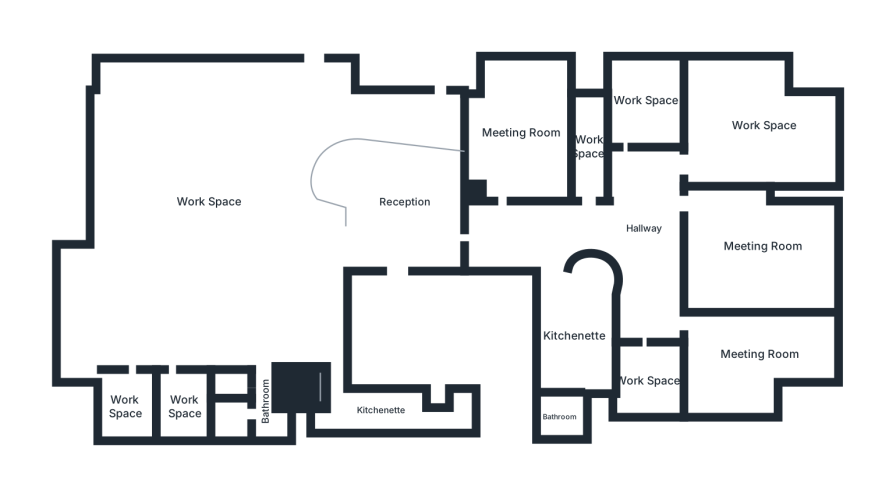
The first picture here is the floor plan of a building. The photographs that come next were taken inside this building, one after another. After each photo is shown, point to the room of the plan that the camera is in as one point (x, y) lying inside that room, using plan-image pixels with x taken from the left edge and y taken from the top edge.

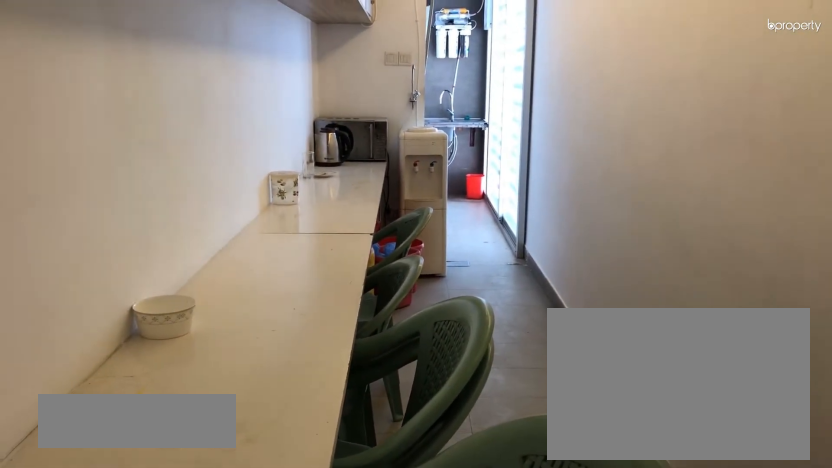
(380, 411)
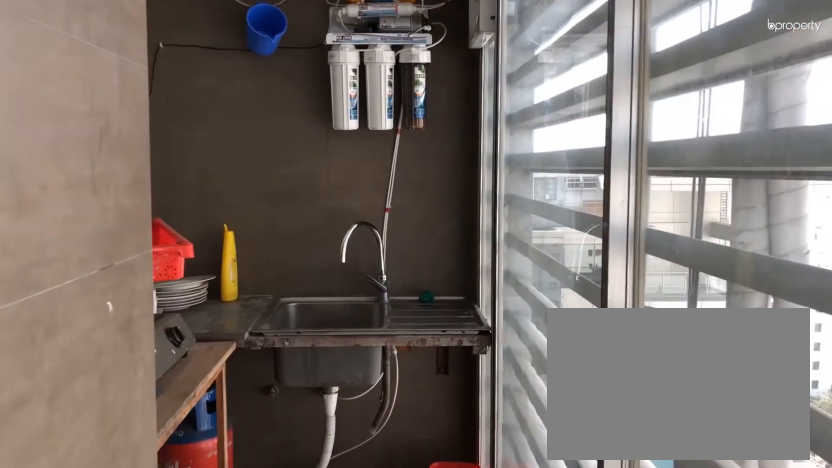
(460, 414)
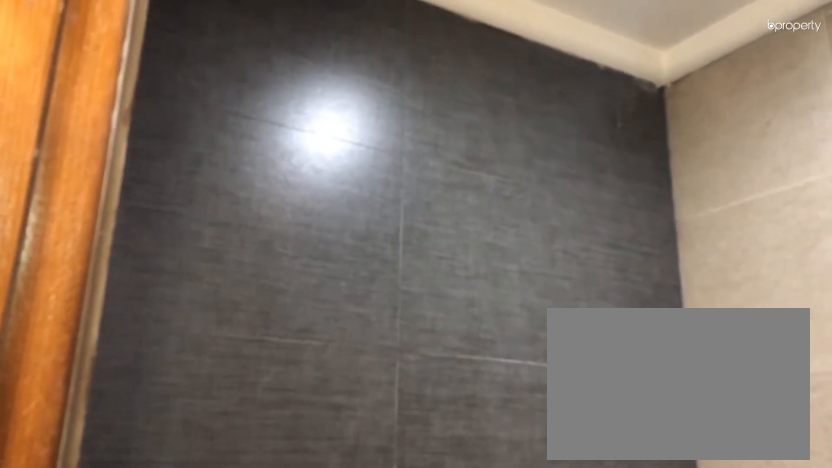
(231, 420)
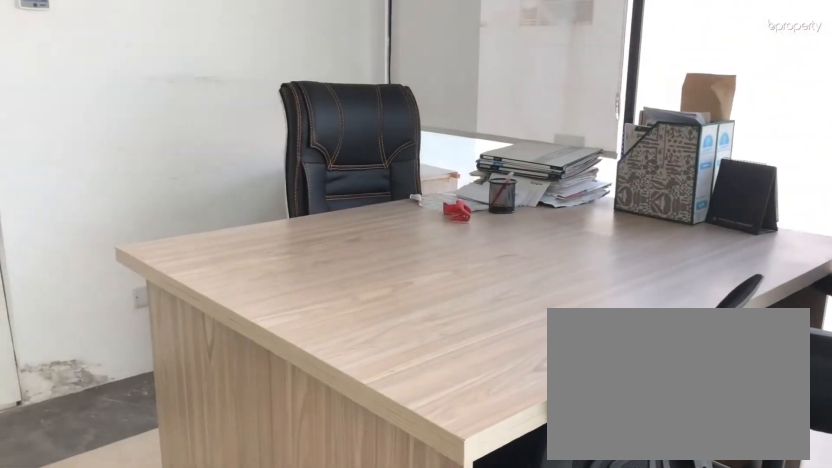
(183, 404)
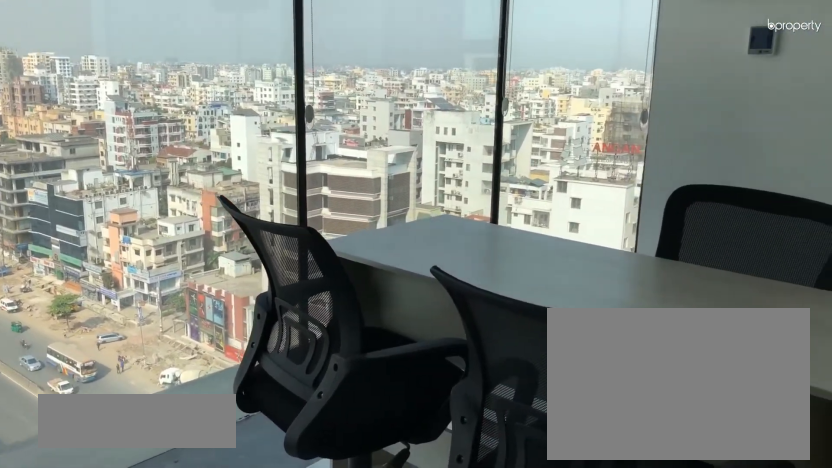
(125, 404)
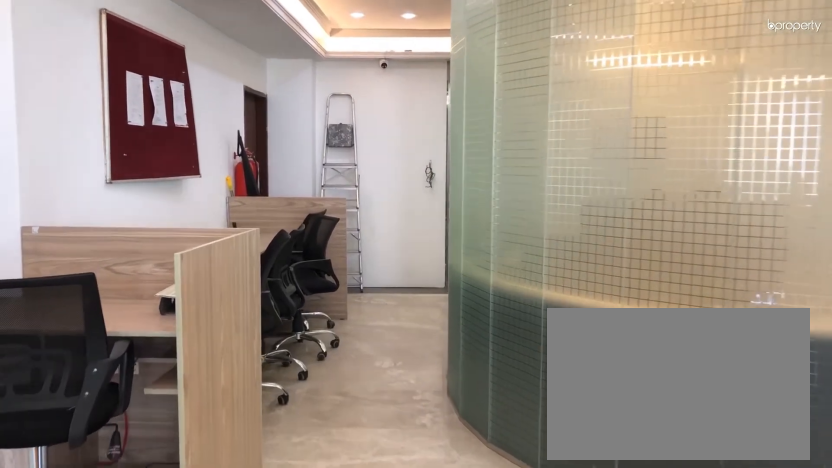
(333, 119)
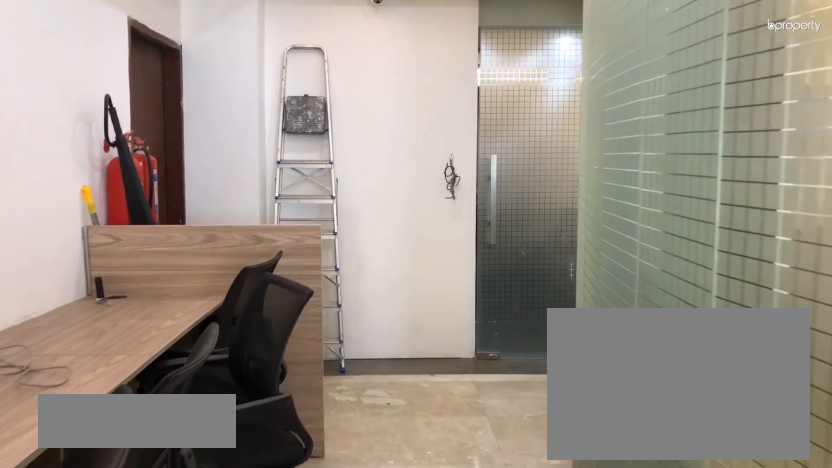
(427, 124)
